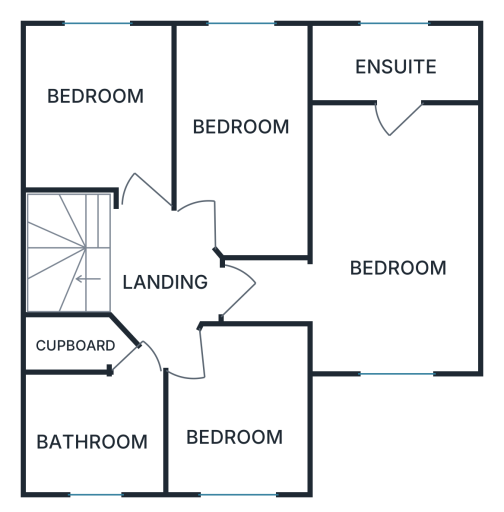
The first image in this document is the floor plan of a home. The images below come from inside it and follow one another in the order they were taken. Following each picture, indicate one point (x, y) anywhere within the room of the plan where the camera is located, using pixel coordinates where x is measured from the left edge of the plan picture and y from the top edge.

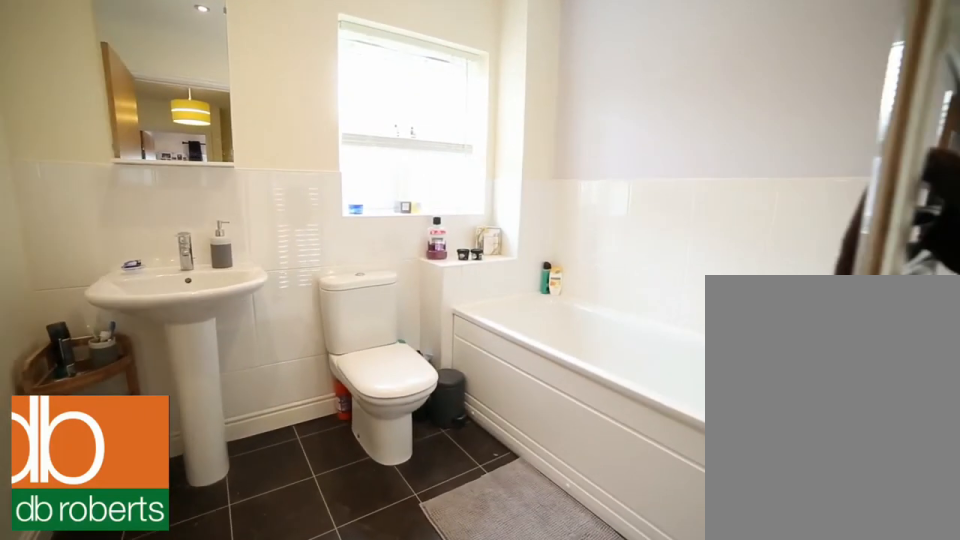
(97, 430)
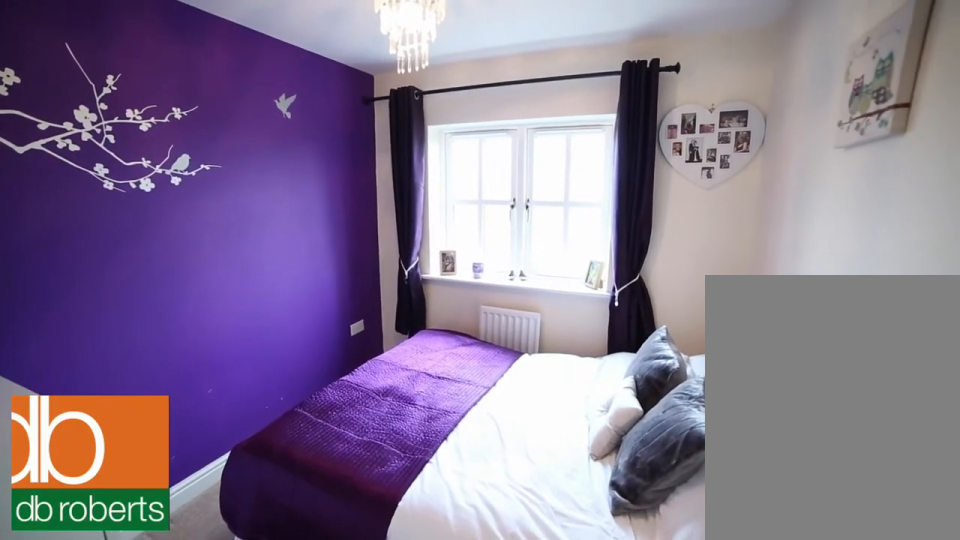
(101, 109)
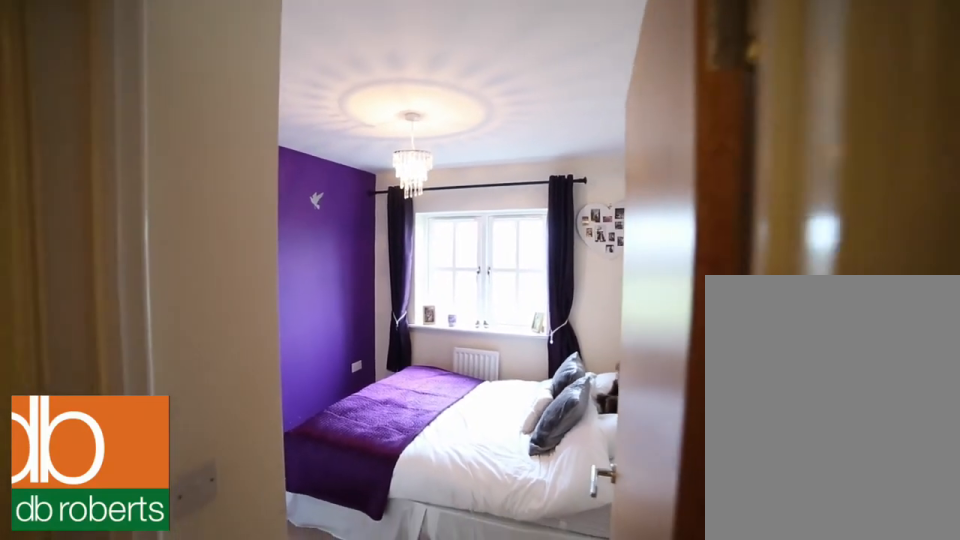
(101, 109)
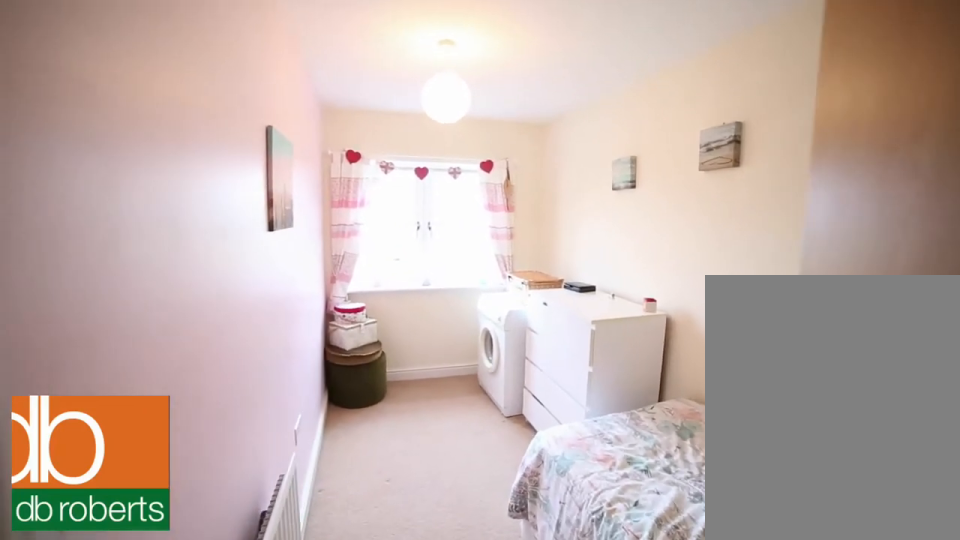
(245, 135)
